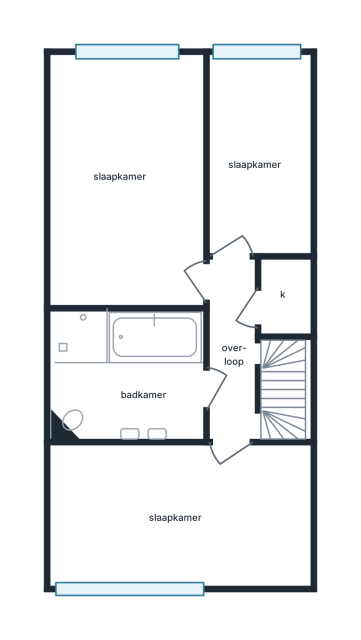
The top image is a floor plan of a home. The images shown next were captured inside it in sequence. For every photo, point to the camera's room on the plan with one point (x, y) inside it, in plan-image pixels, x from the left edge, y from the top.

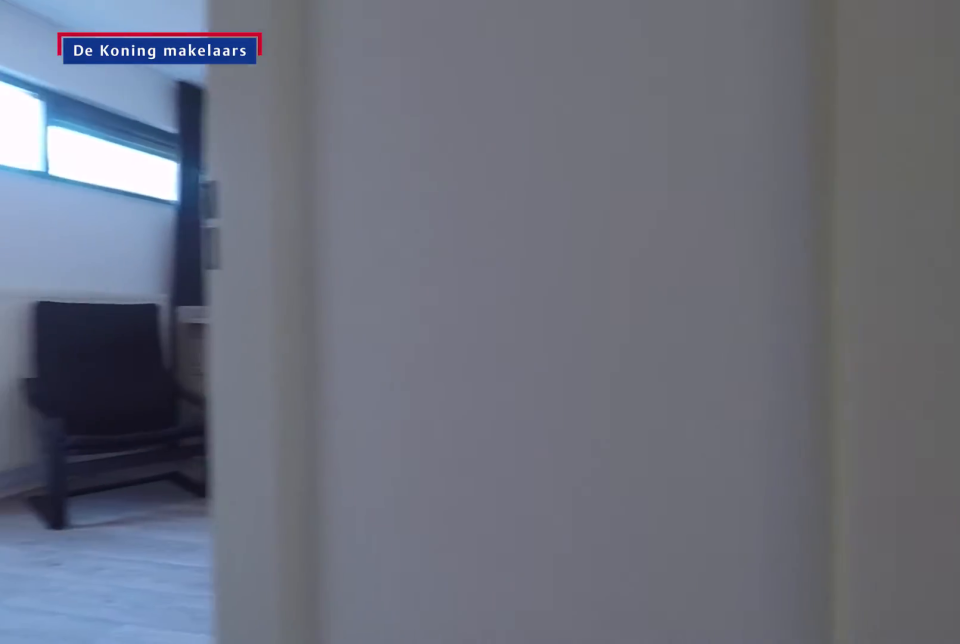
(235, 366)
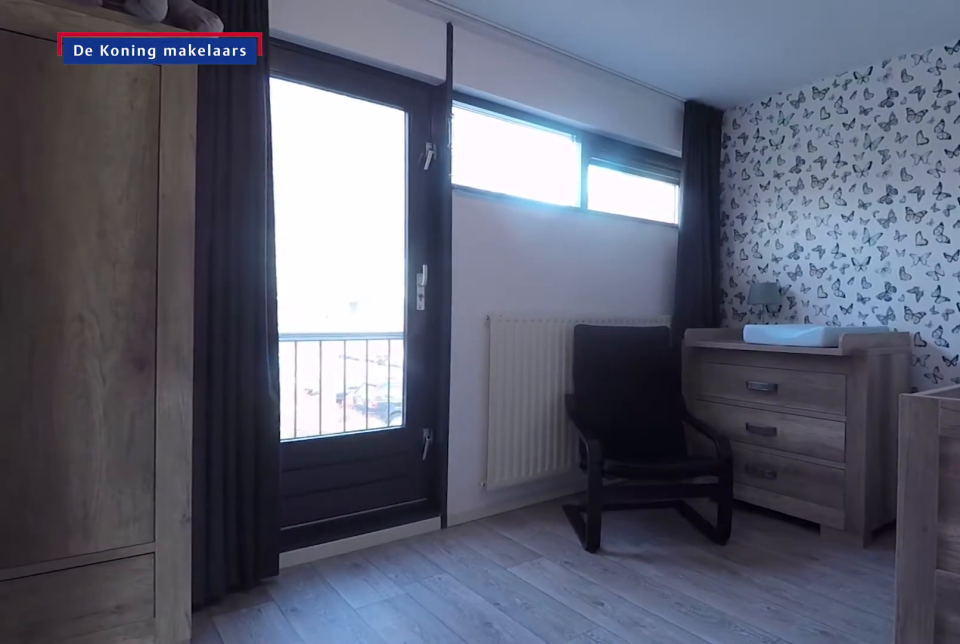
(181, 513)
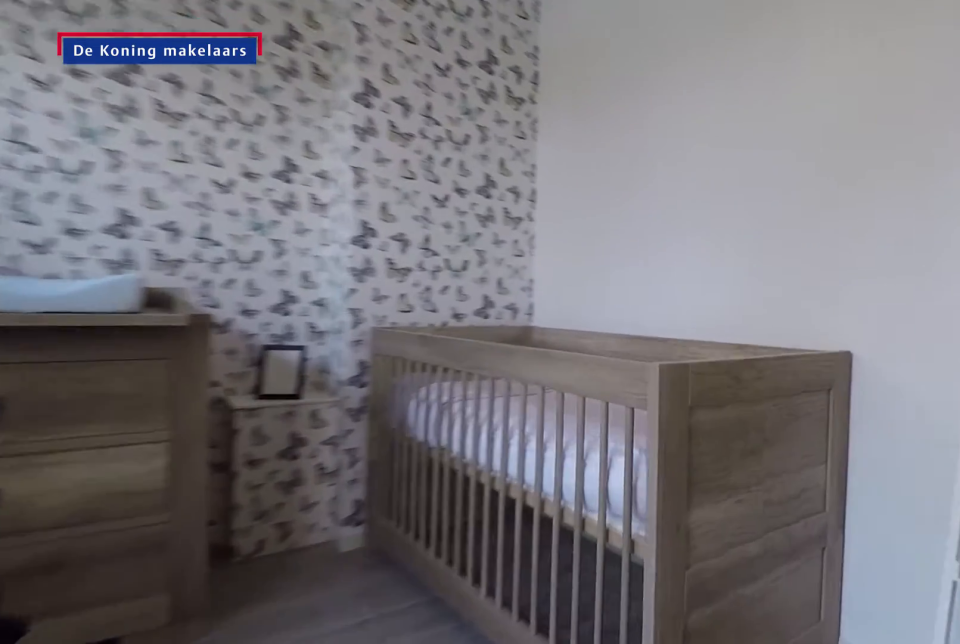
(181, 513)
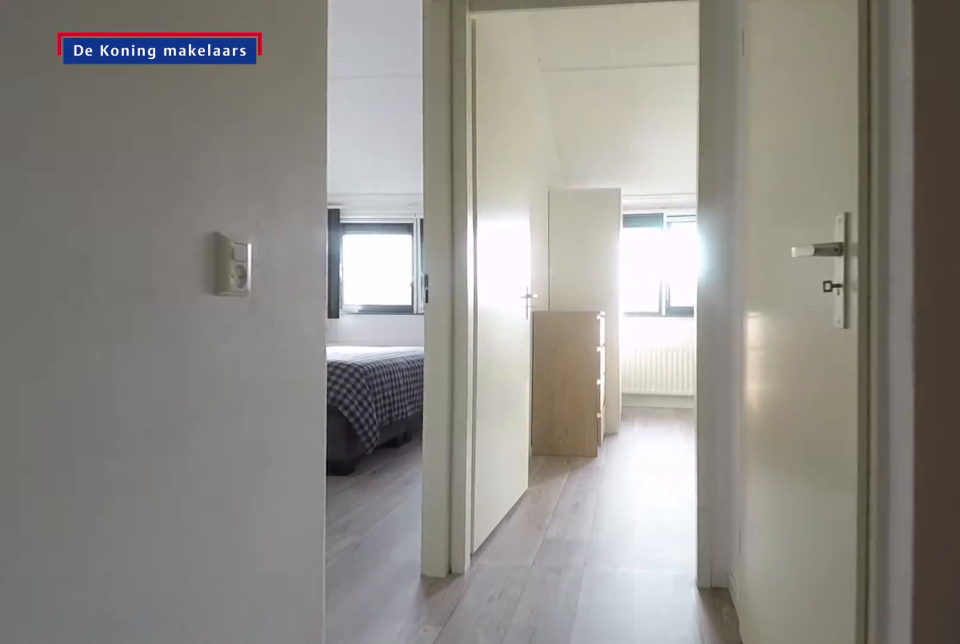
(235, 366)
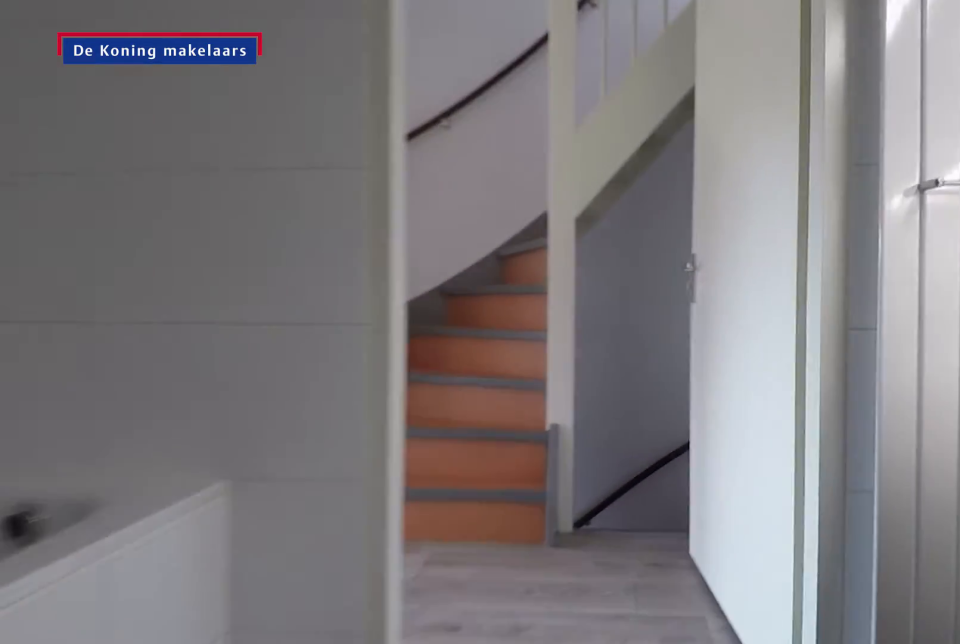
(129, 384)
